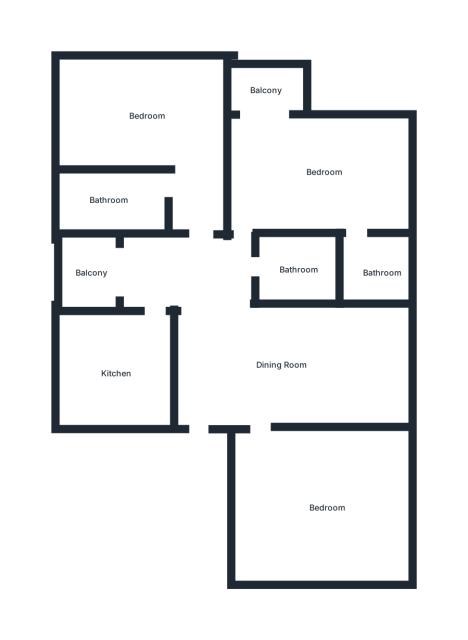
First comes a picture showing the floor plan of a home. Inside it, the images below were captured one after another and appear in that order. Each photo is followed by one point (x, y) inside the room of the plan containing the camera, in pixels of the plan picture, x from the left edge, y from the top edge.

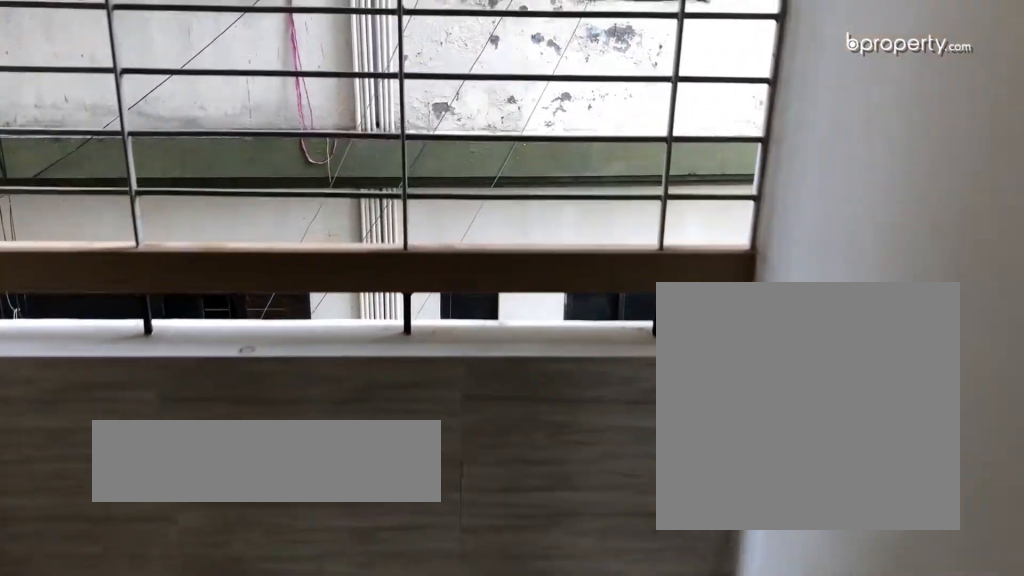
(93, 274)
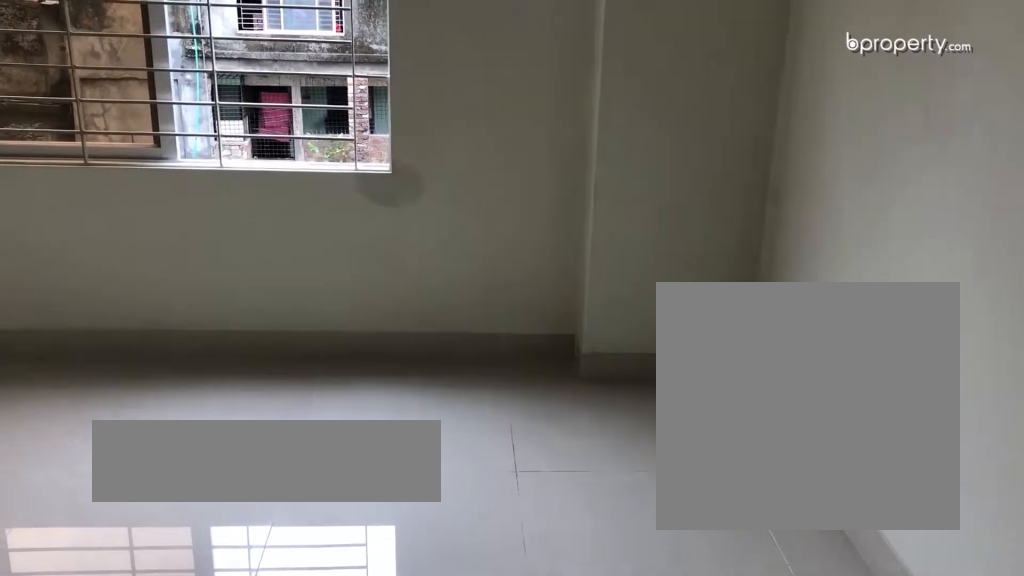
(148, 116)
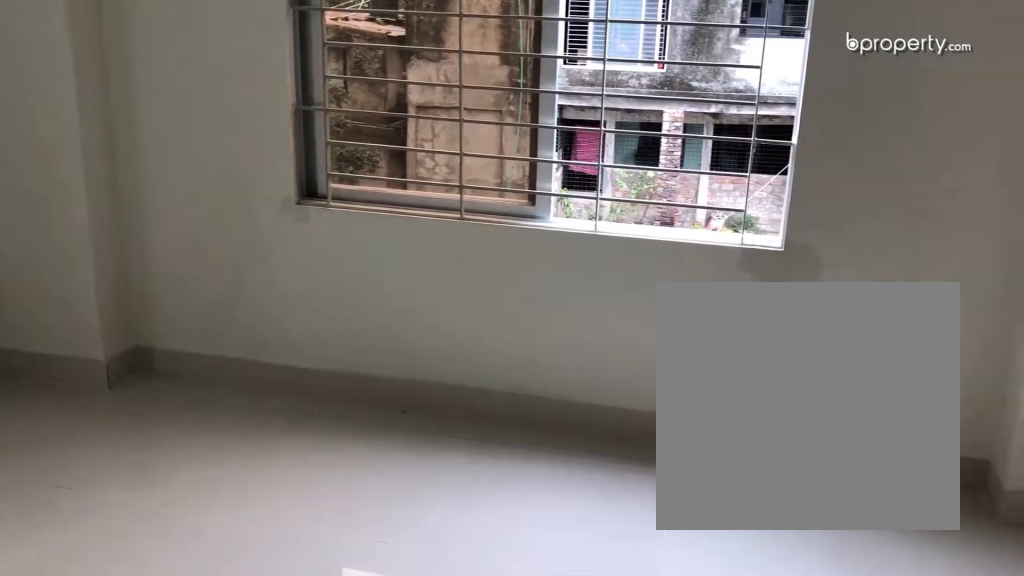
(148, 116)
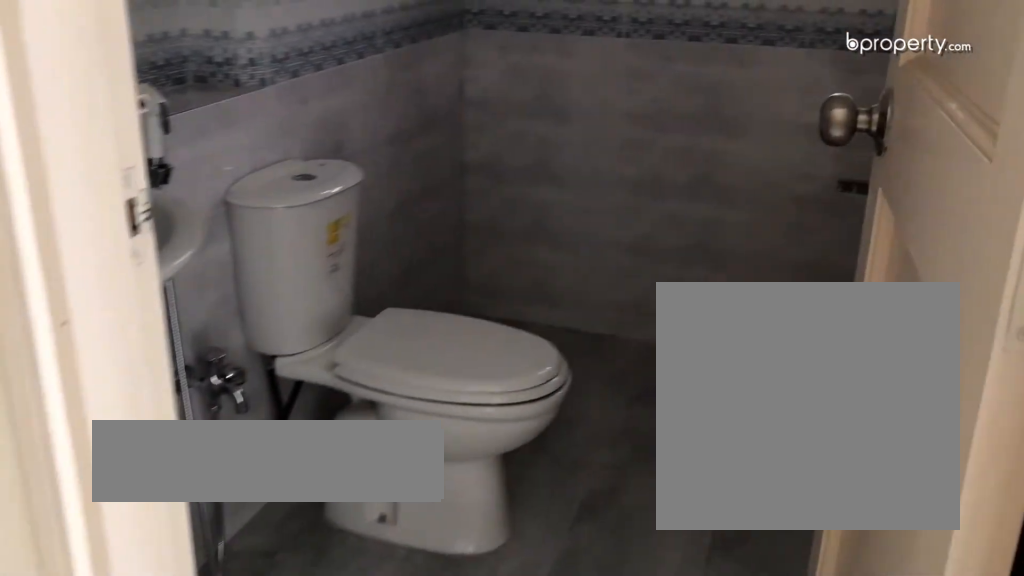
(108, 195)
